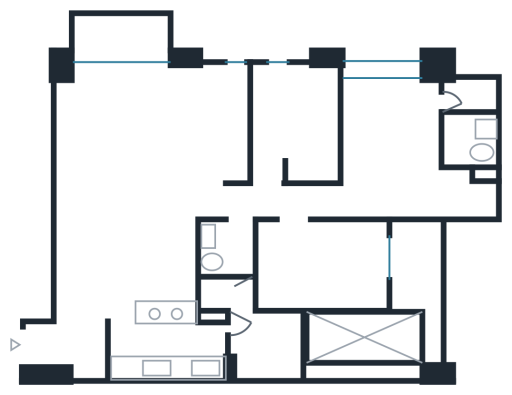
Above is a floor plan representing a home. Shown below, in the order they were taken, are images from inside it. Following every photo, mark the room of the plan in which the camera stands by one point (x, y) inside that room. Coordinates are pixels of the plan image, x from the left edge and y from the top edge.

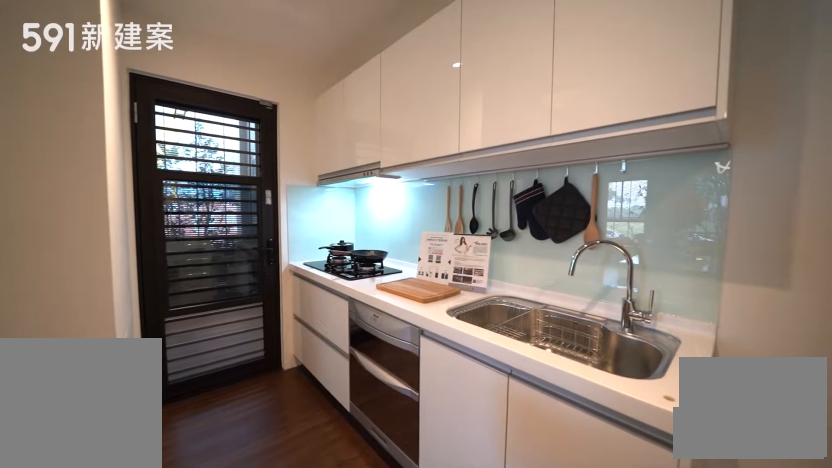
(170, 352)
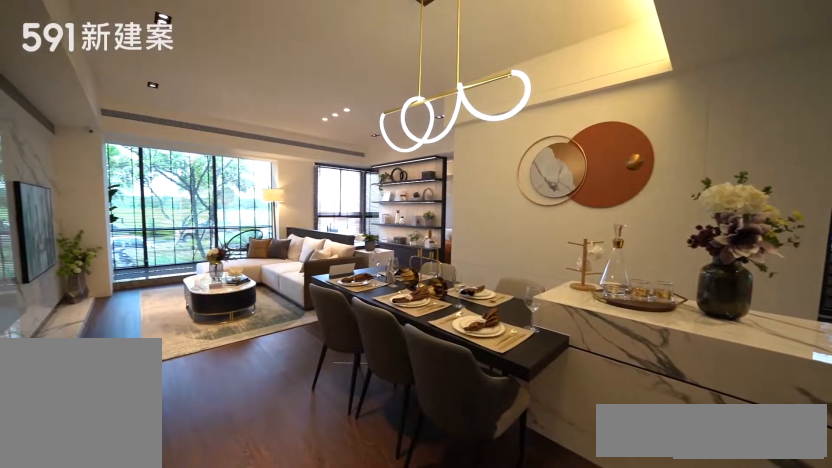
(125, 266)
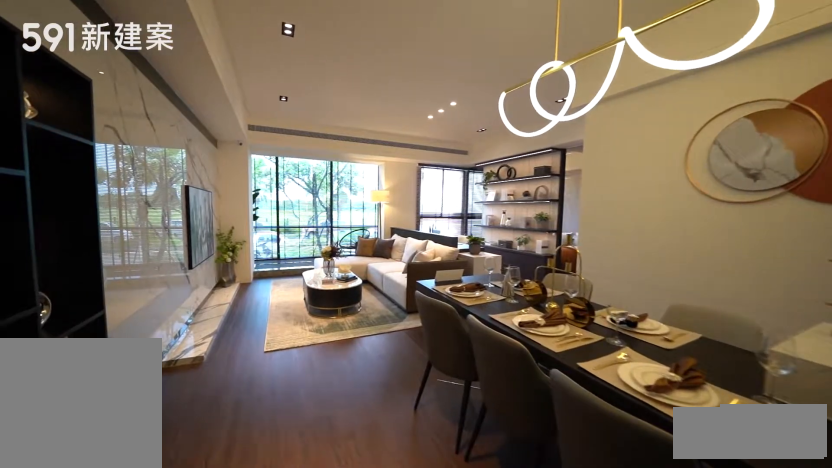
(125, 266)
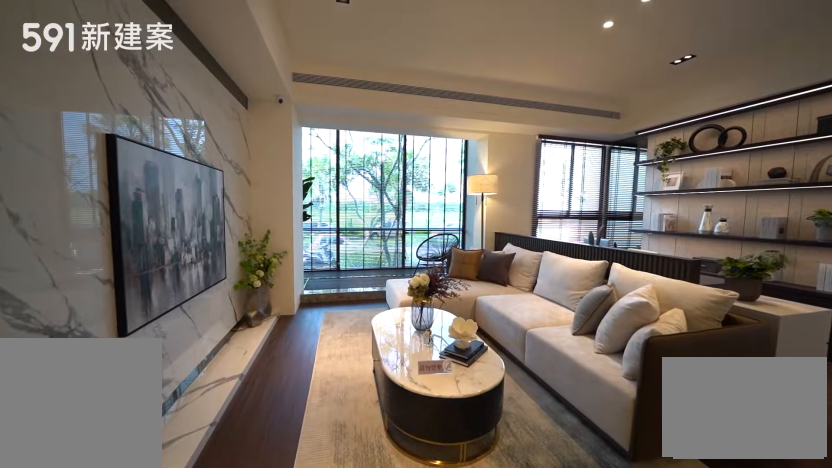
(113, 136)
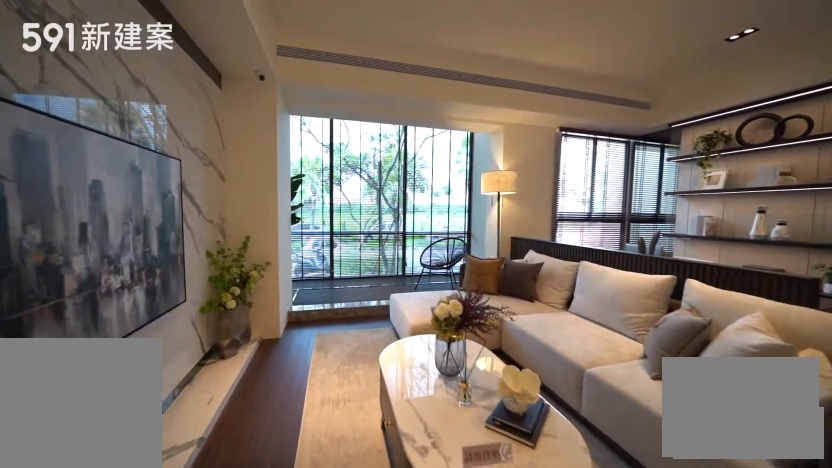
(113, 136)
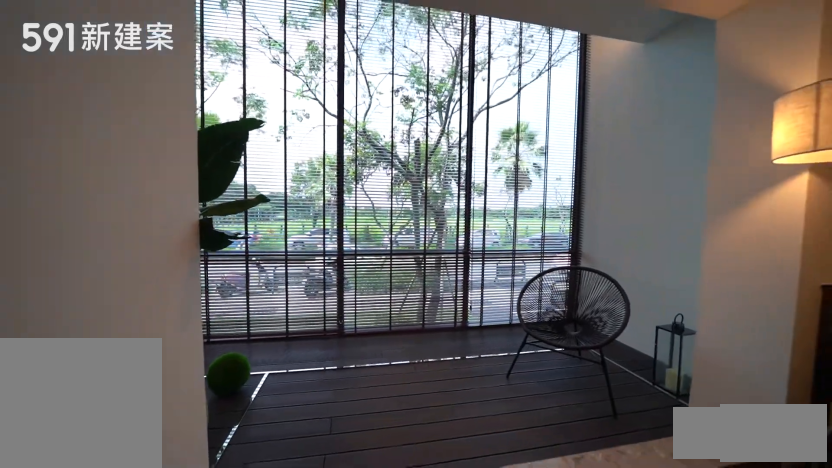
(120, 36)
